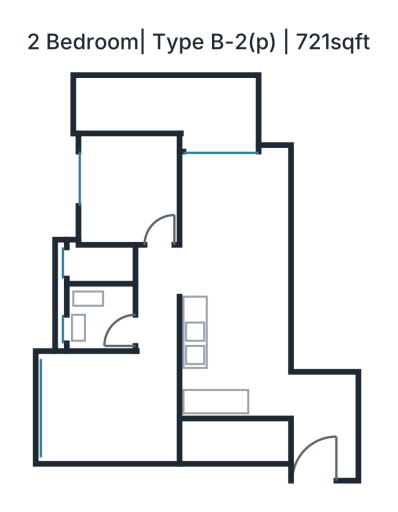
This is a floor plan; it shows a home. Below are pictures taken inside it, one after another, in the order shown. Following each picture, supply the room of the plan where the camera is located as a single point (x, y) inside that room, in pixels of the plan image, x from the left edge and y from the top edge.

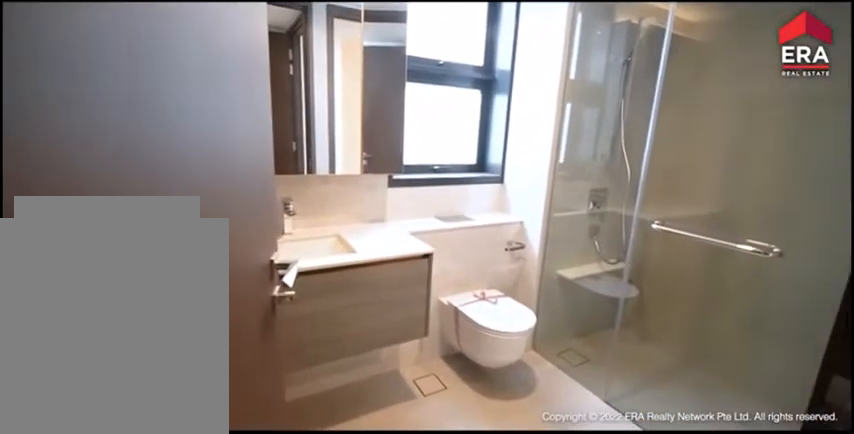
(94, 301)
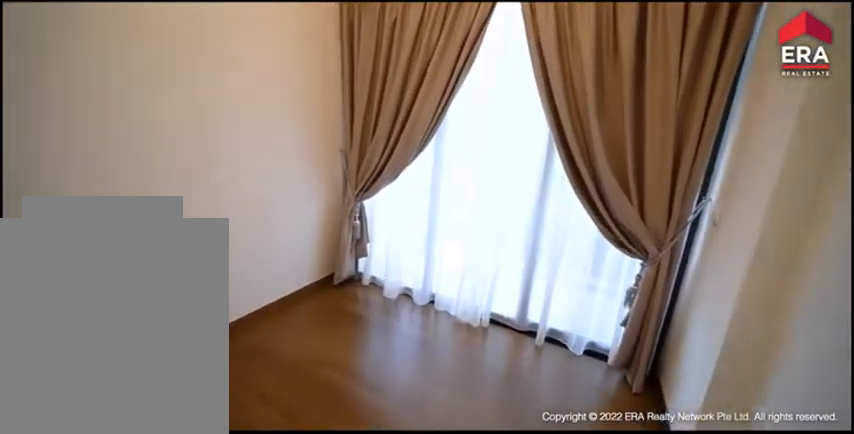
(127, 193)
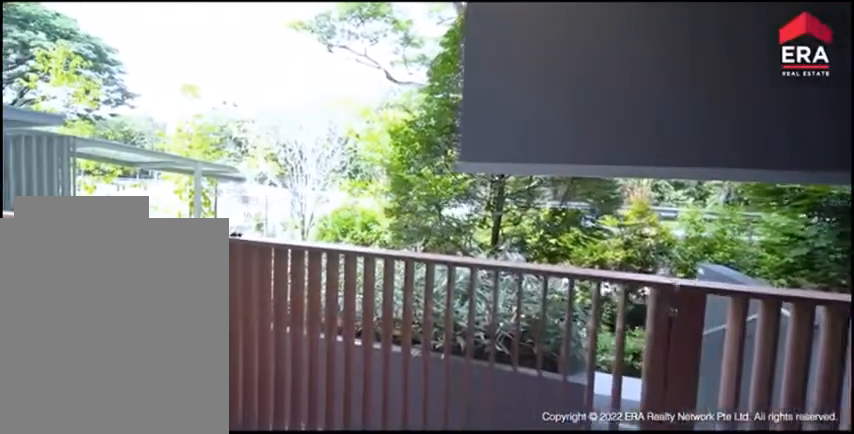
(170, 111)
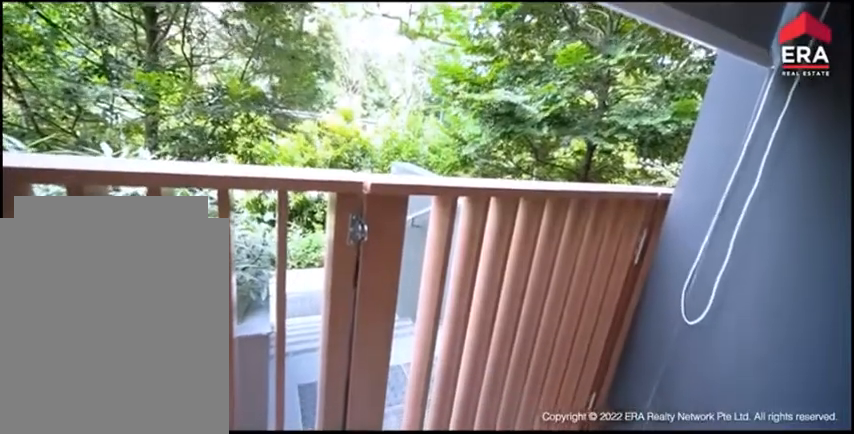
(171, 111)
